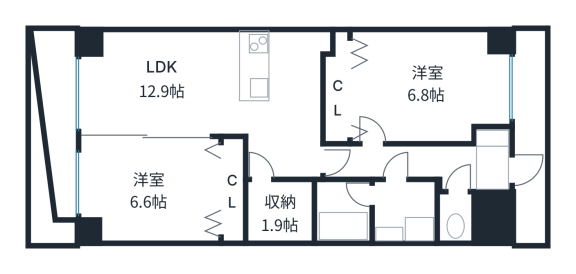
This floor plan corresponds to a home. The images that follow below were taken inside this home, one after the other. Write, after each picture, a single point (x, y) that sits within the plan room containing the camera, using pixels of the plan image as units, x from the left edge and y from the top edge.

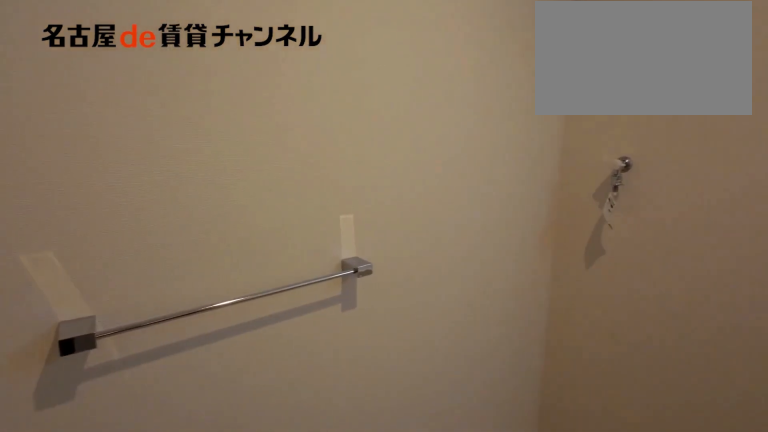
(405, 211)
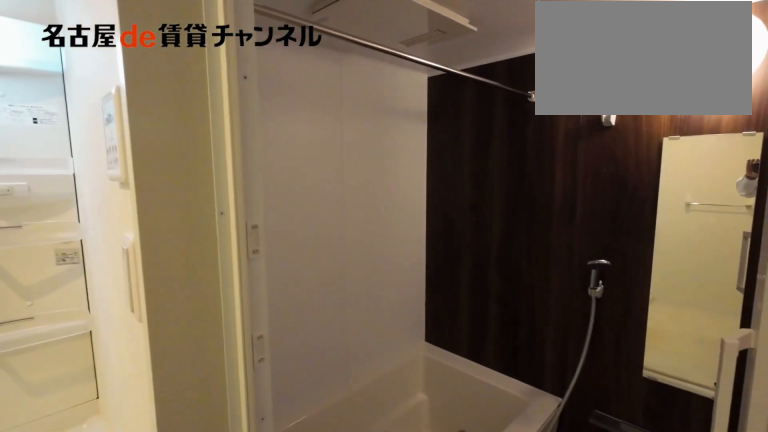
(342, 211)
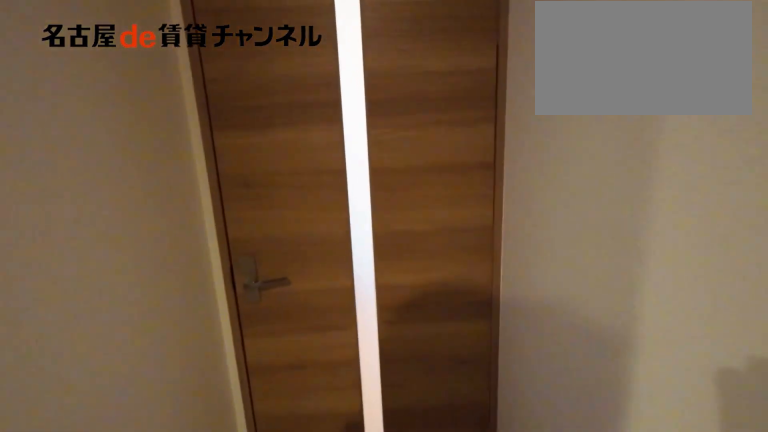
(404, 163)
